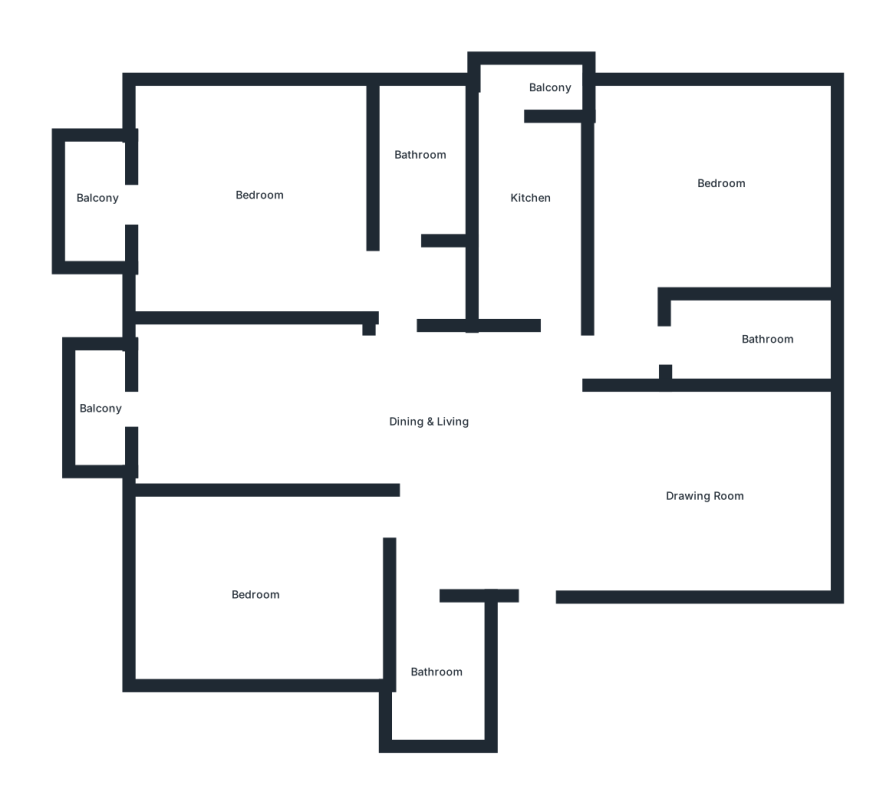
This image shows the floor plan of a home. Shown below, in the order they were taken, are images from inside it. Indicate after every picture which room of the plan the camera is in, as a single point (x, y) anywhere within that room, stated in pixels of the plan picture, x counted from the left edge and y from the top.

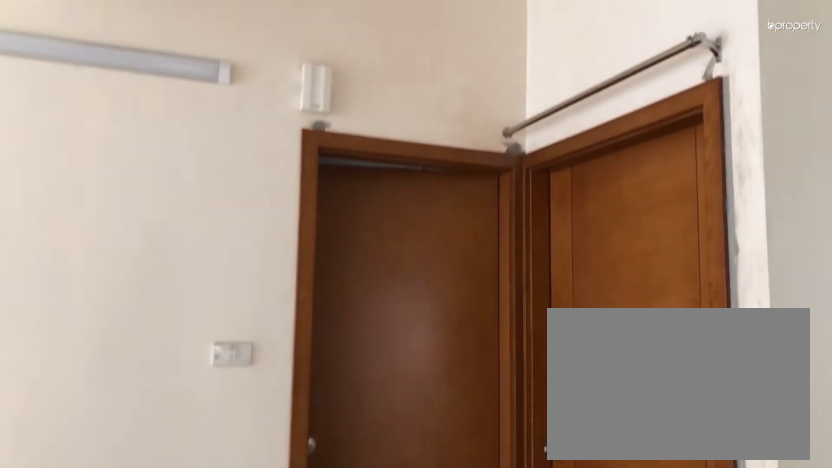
(480, 452)
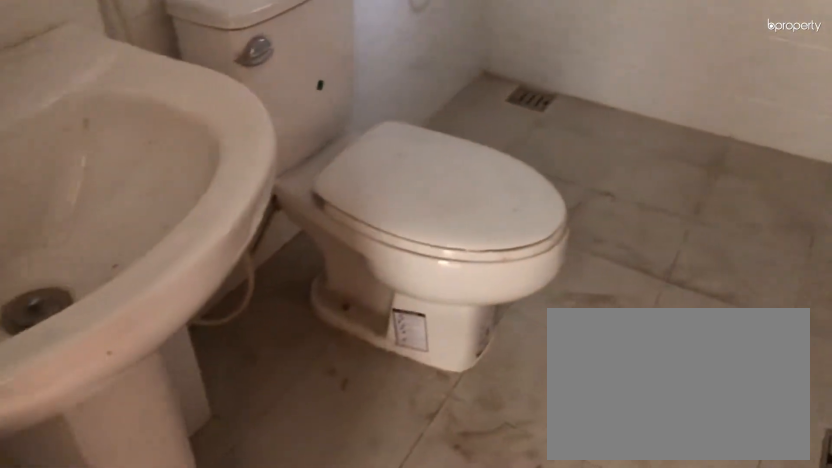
(433, 673)
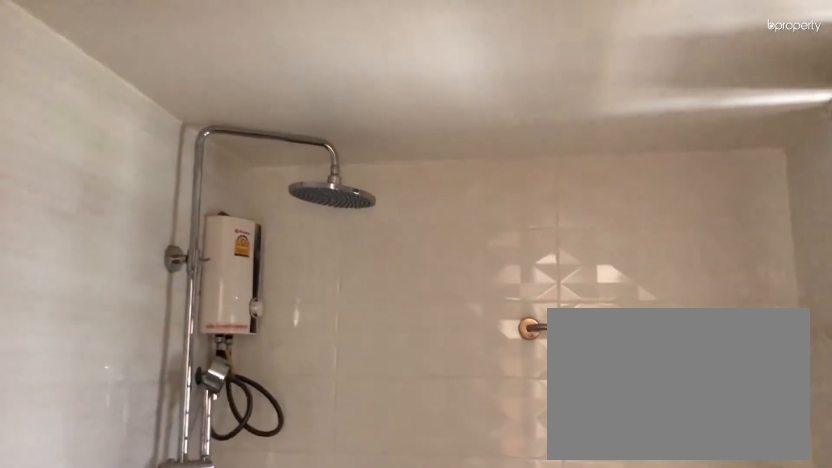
(433, 673)
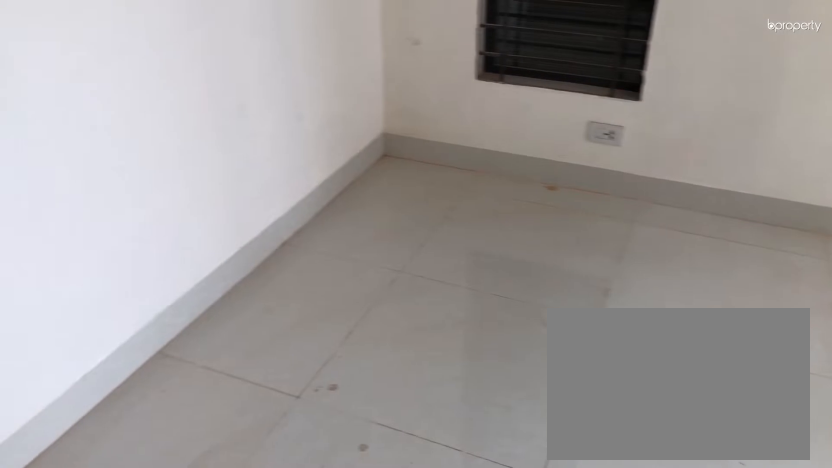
(253, 594)
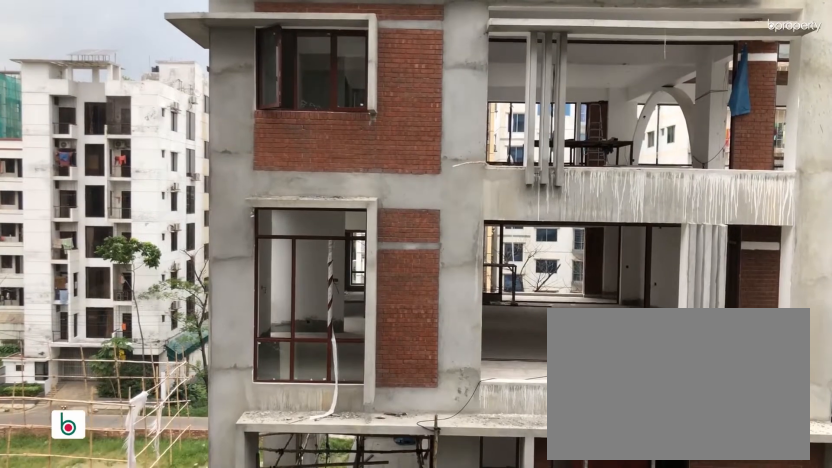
(97, 409)
